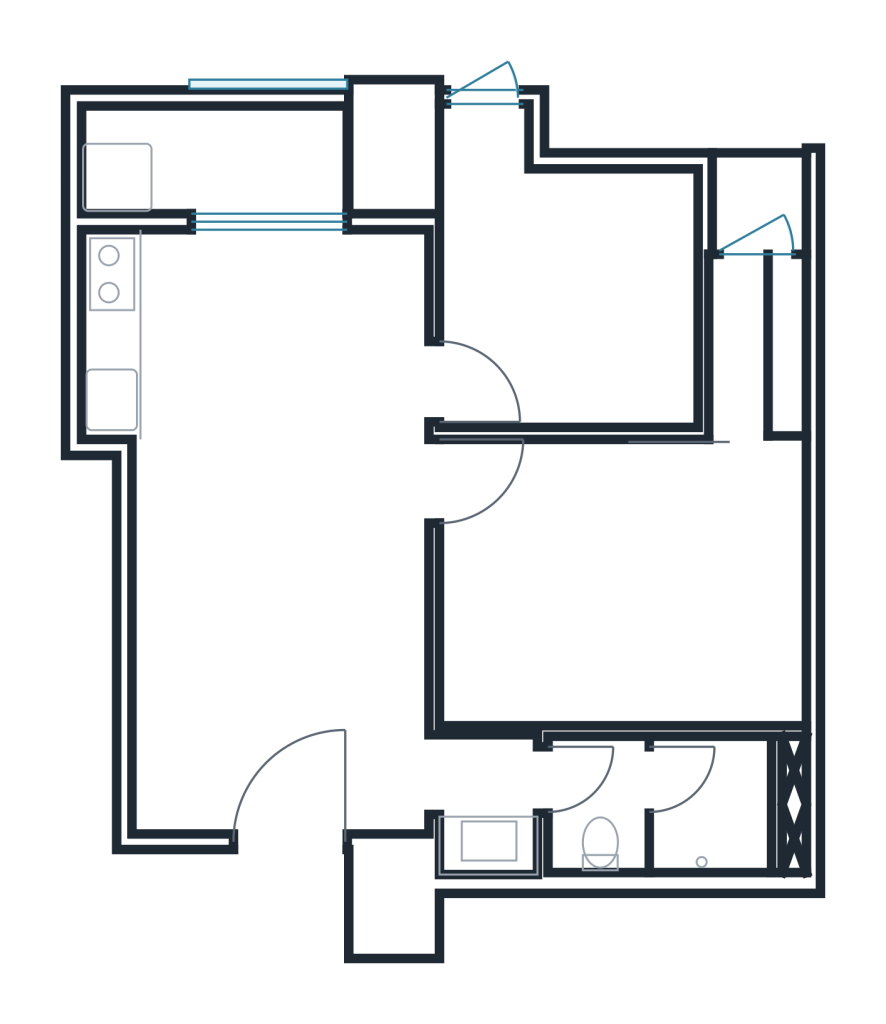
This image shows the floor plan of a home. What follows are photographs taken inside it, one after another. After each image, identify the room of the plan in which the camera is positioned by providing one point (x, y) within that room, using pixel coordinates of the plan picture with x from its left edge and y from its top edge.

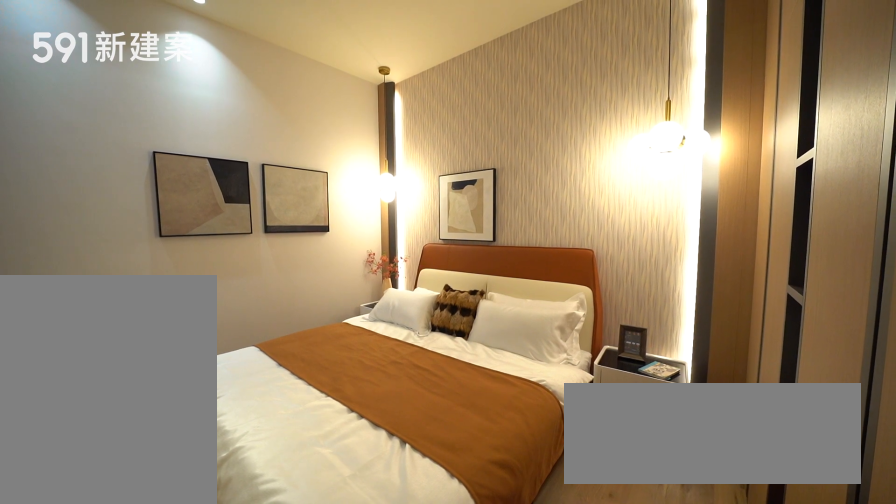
(623, 577)
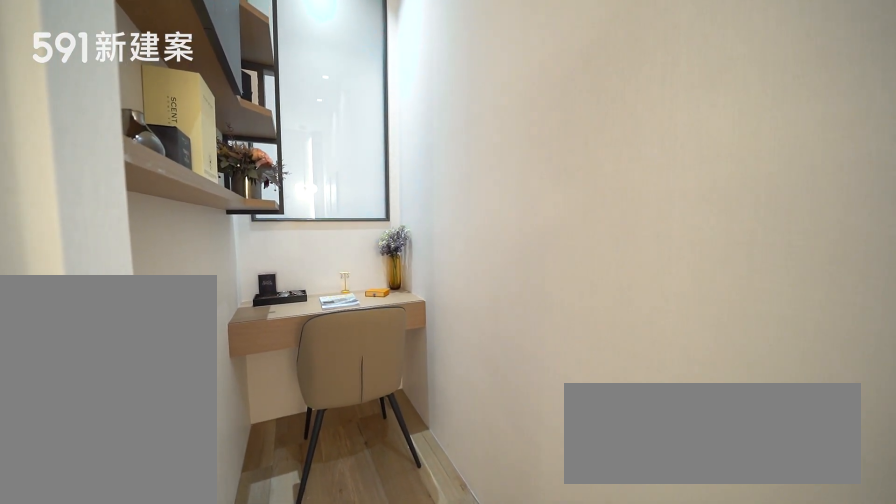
(753, 335)
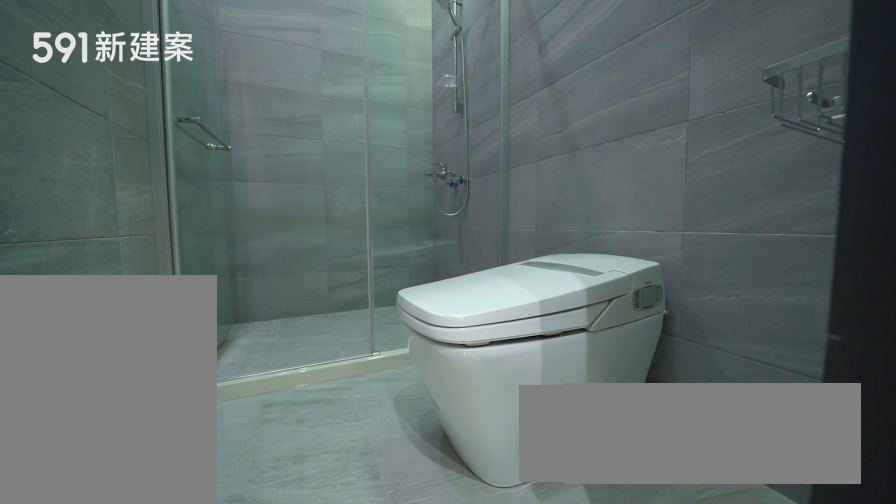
(632, 809)
